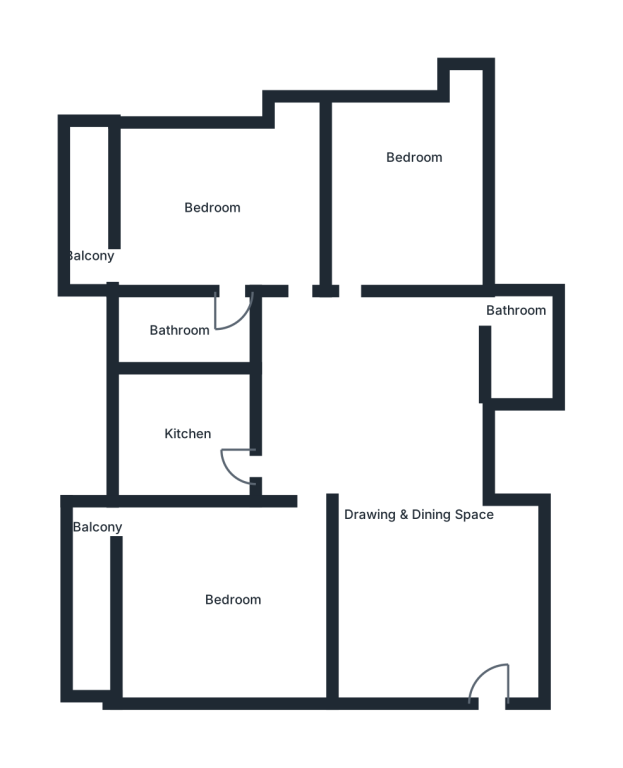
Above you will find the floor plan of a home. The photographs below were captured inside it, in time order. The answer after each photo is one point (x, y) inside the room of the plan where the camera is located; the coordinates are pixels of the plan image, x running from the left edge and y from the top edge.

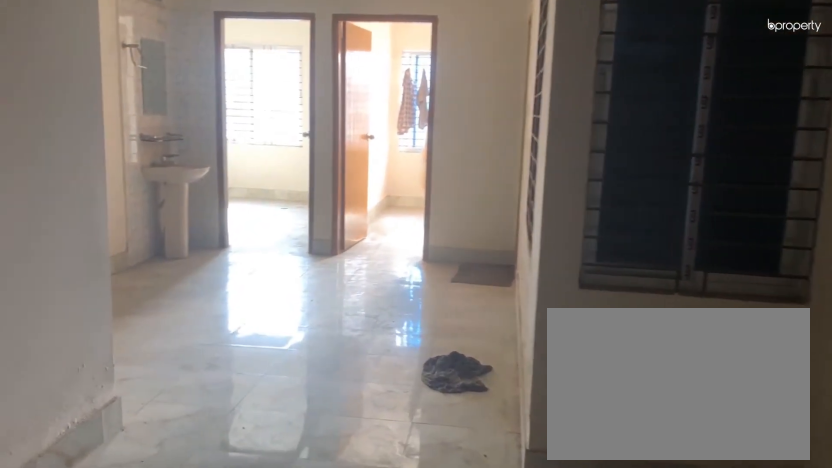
(413, 509)
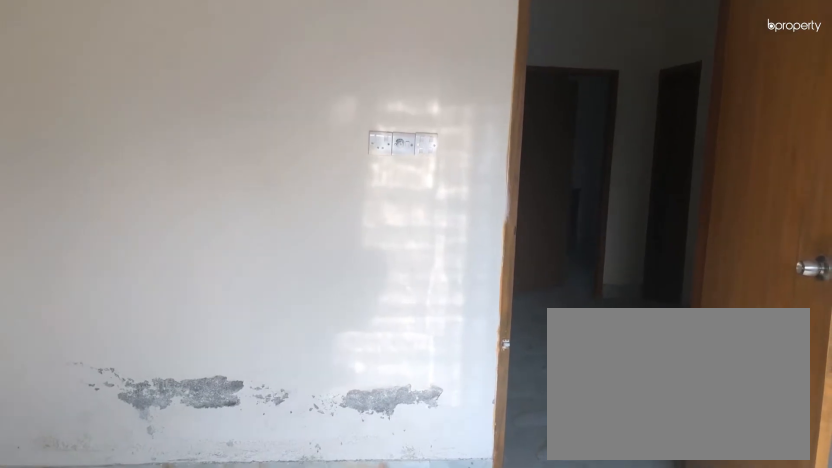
(398, 197)
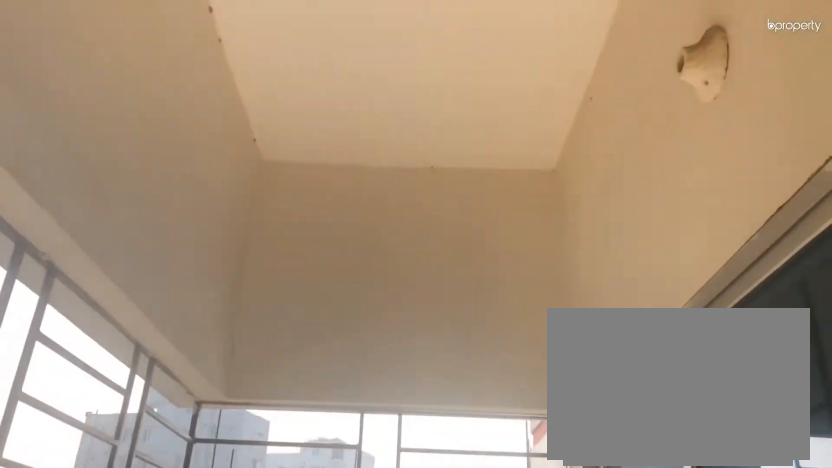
(86, 229)
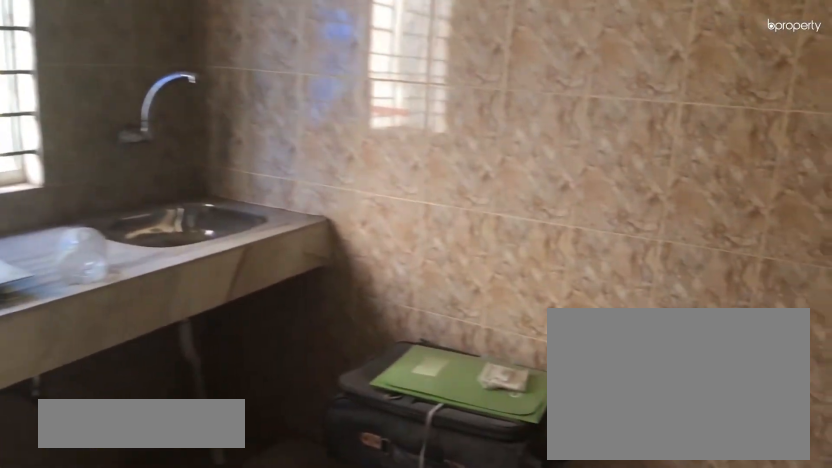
(200, 438)
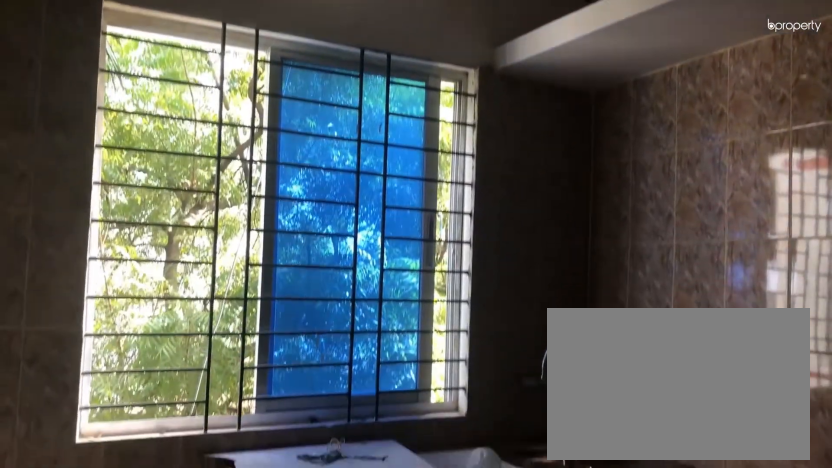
(200, 438)
